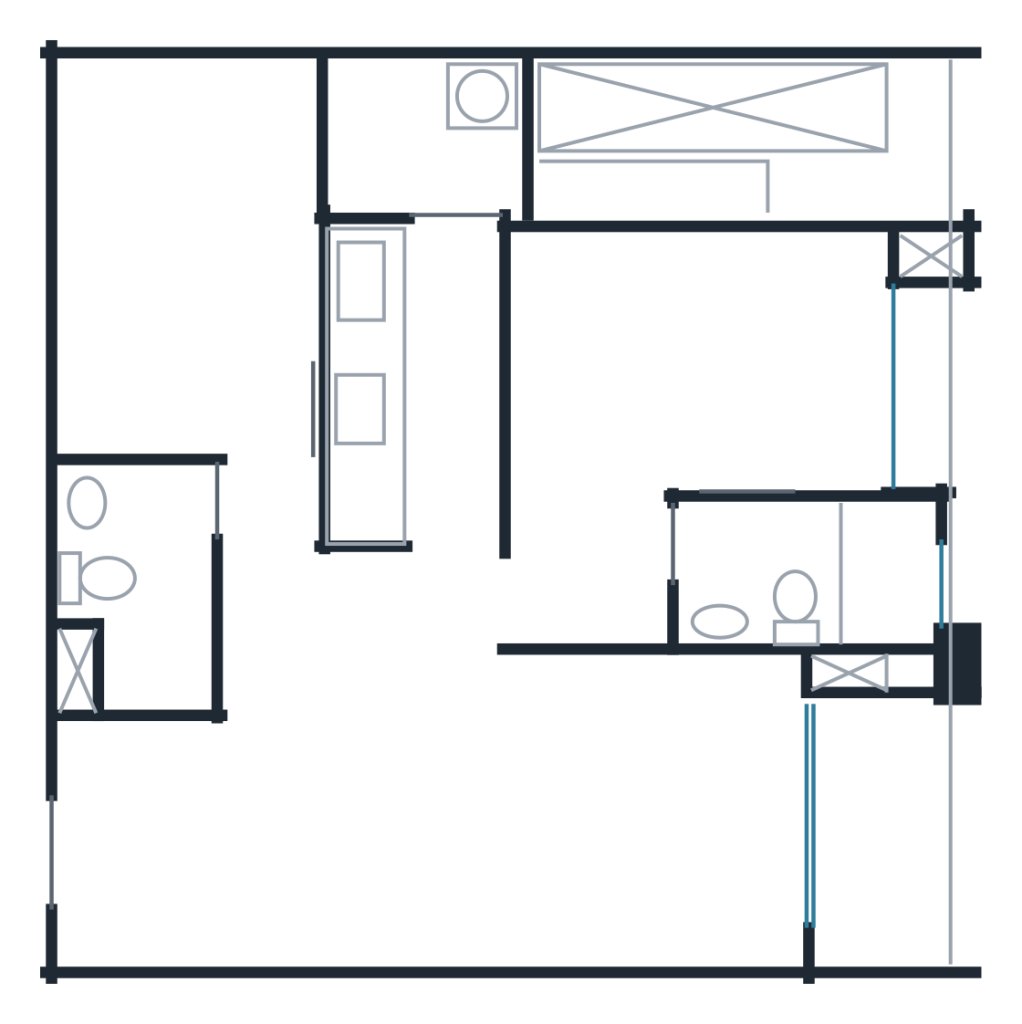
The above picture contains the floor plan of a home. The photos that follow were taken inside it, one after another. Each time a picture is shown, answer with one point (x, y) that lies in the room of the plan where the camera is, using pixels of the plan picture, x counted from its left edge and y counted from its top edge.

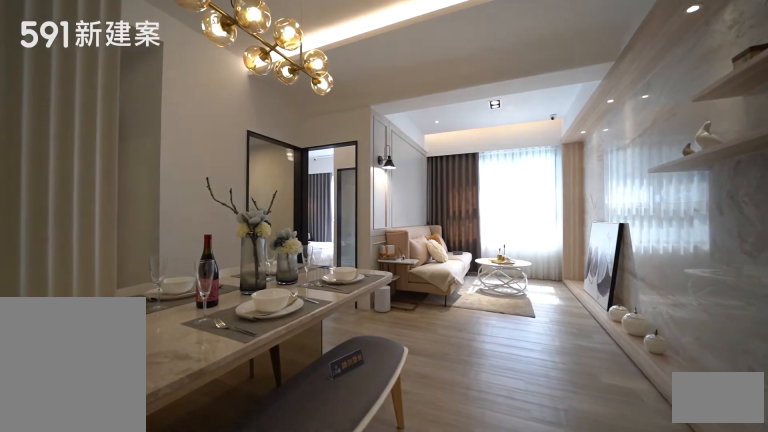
(359, 756)
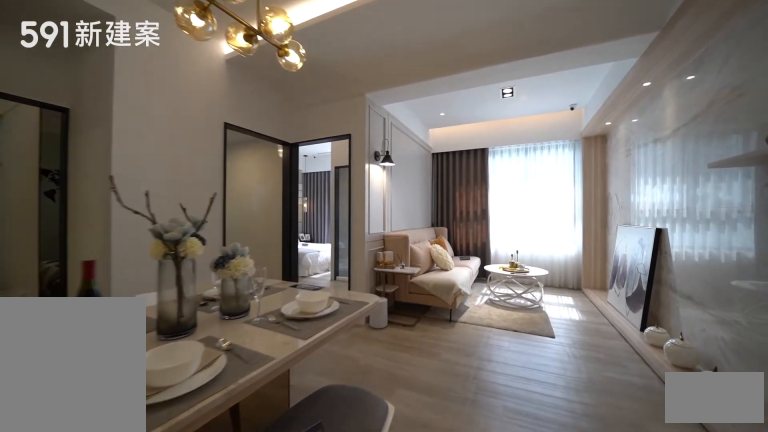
(359, 756)
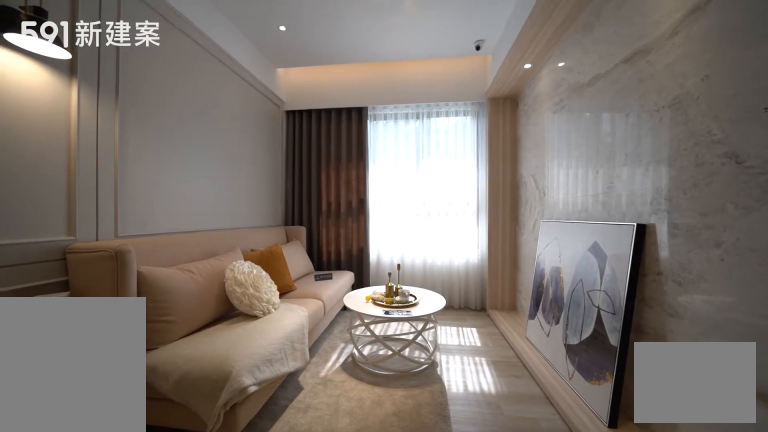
(658, 808)
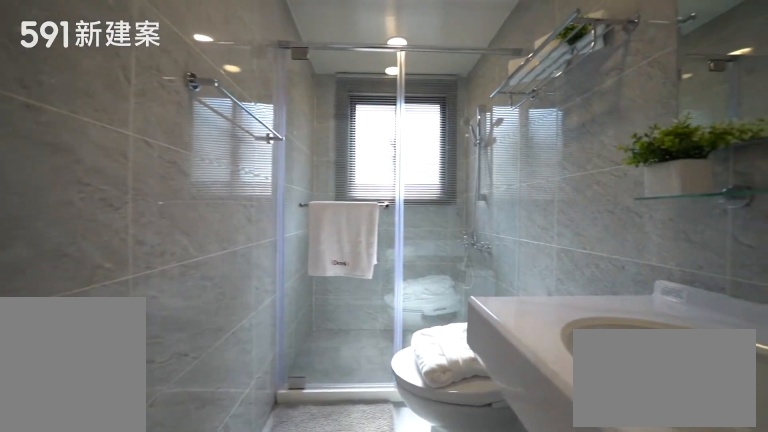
(818, 576)
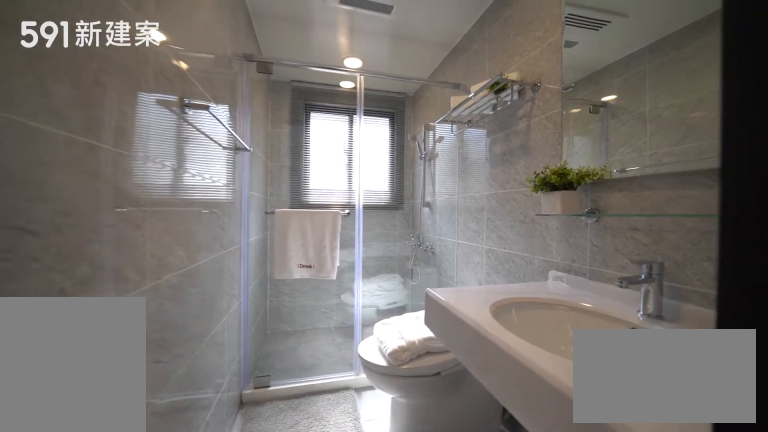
(818, 576)
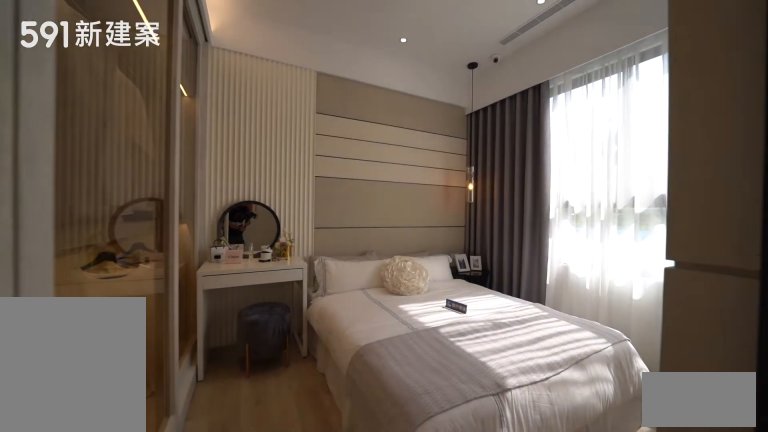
(674, 398)
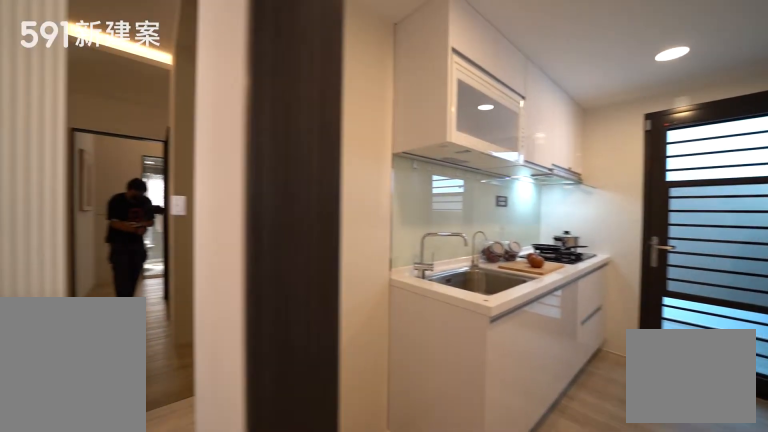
(412, 385)
